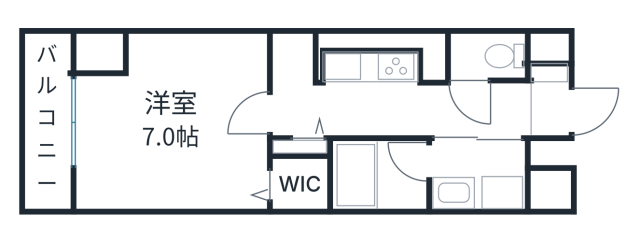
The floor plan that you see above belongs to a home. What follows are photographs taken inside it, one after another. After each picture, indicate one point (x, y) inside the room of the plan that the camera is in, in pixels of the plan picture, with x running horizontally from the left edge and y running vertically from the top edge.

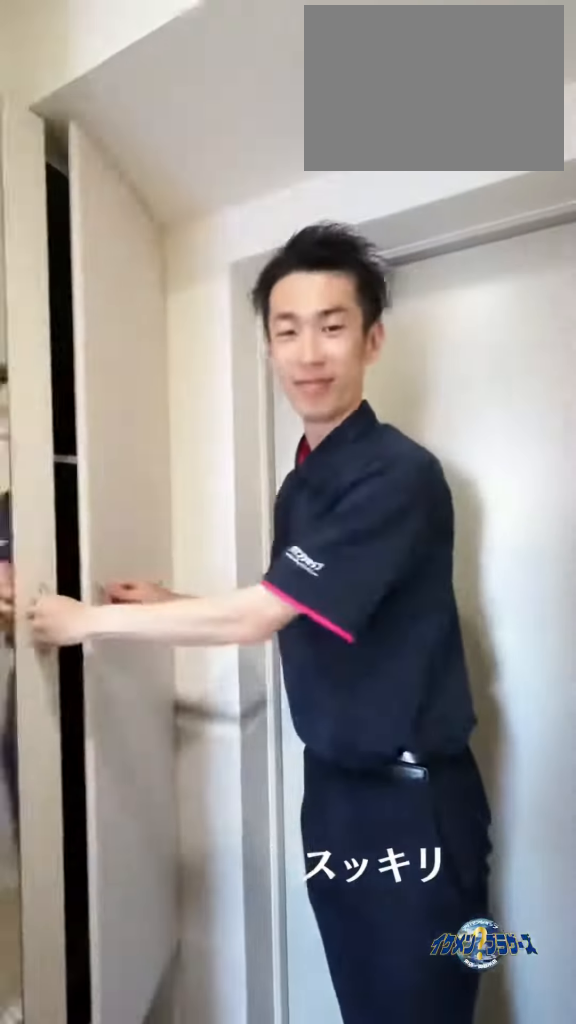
(550, 100)
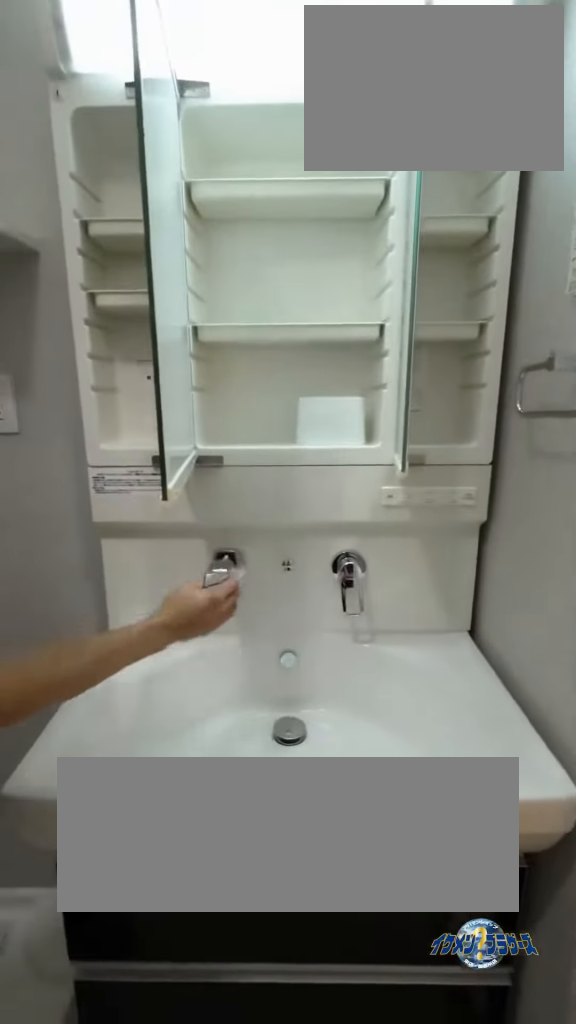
(475, 176)
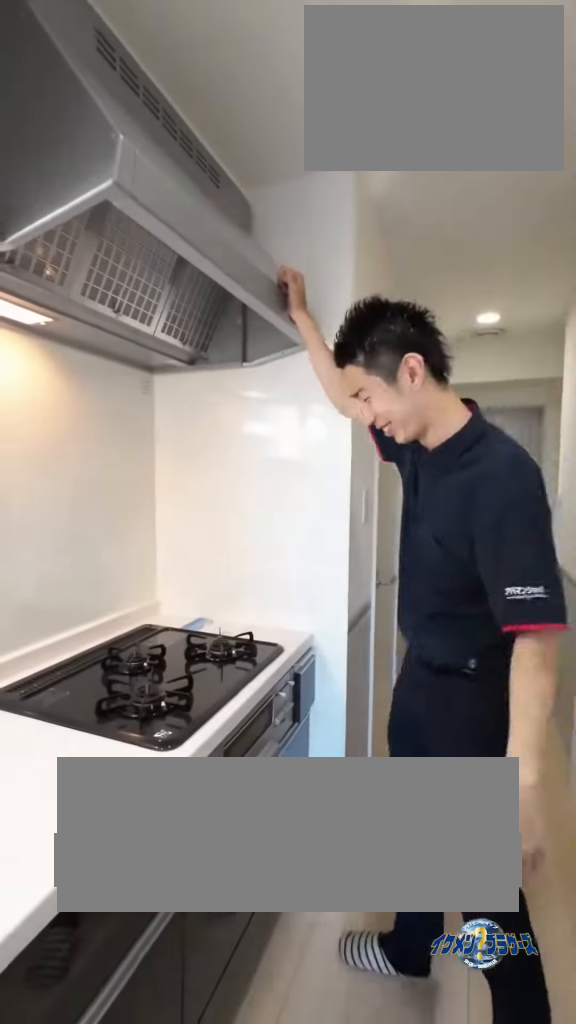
(374, 69)
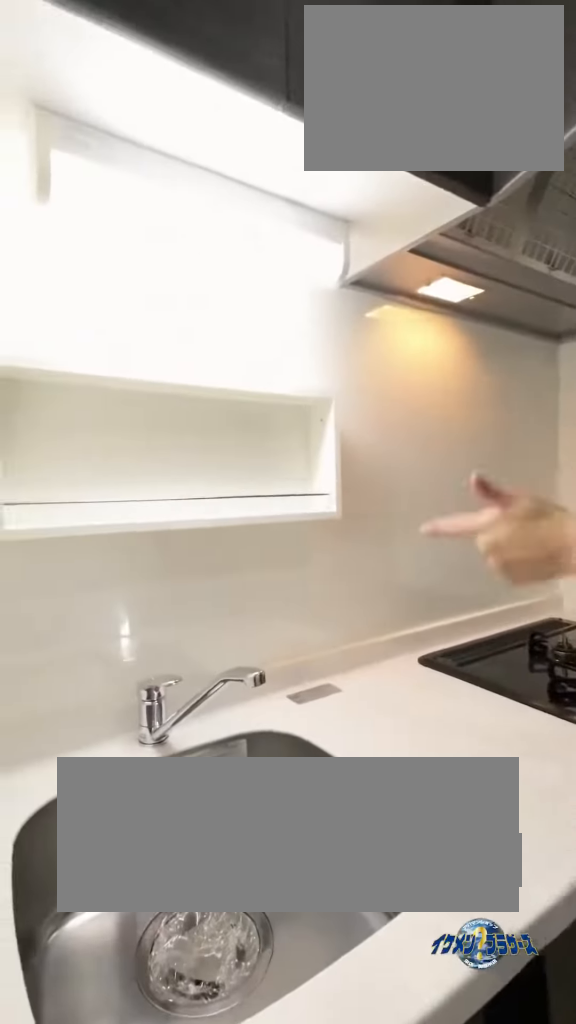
(374, 69)
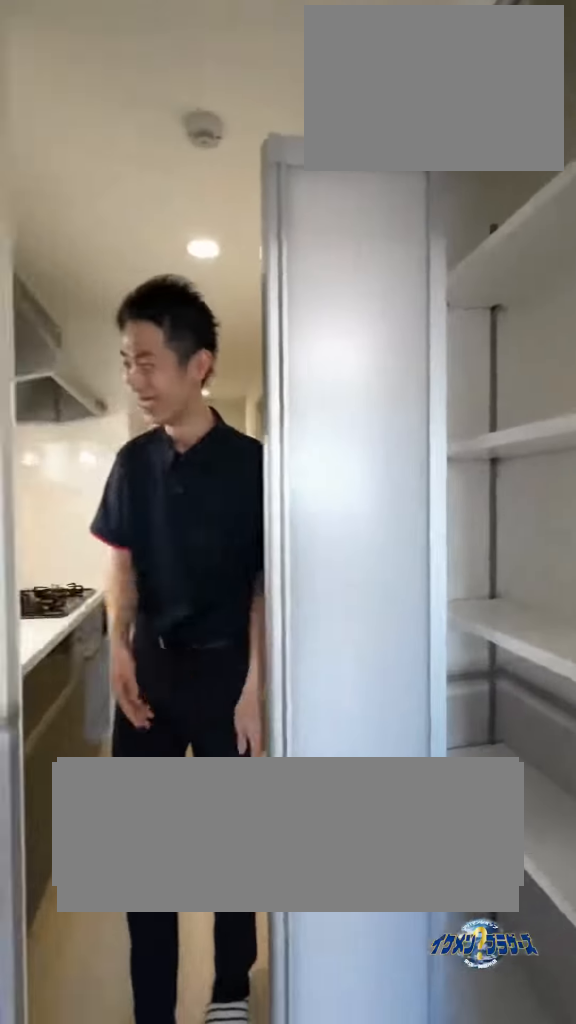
(296, 62)
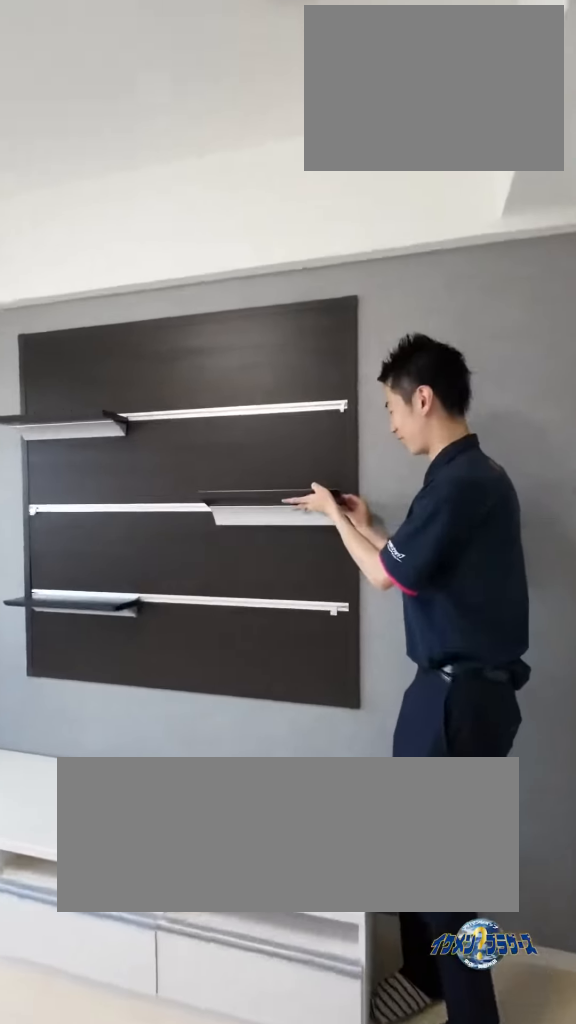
(196, 53)
